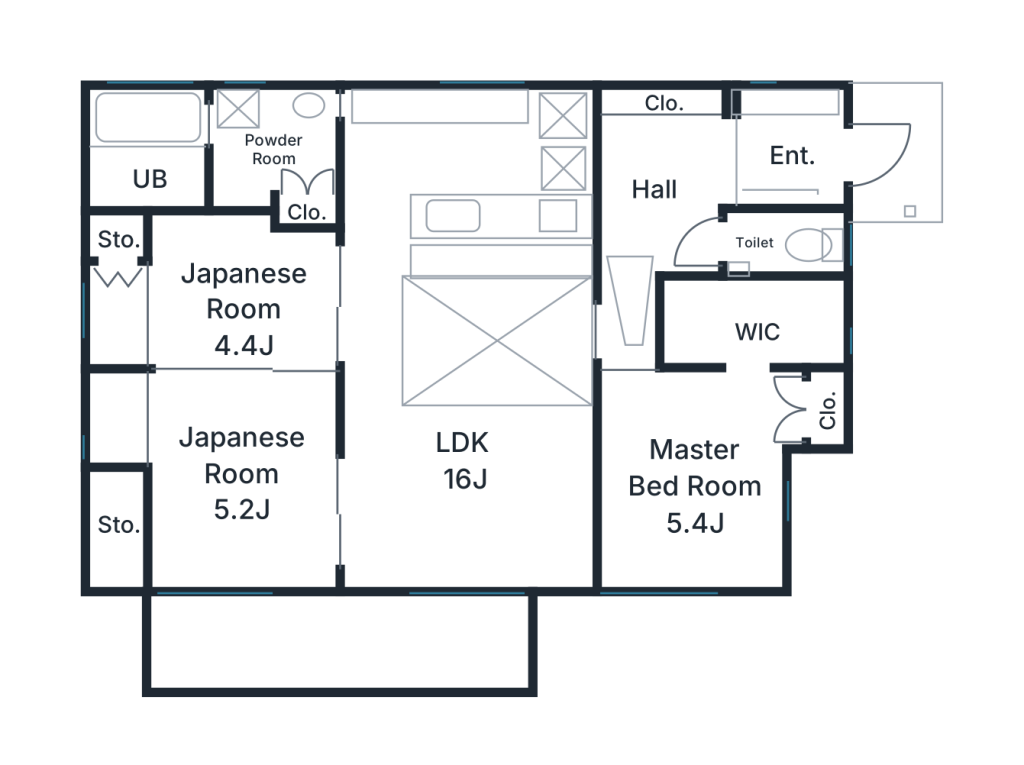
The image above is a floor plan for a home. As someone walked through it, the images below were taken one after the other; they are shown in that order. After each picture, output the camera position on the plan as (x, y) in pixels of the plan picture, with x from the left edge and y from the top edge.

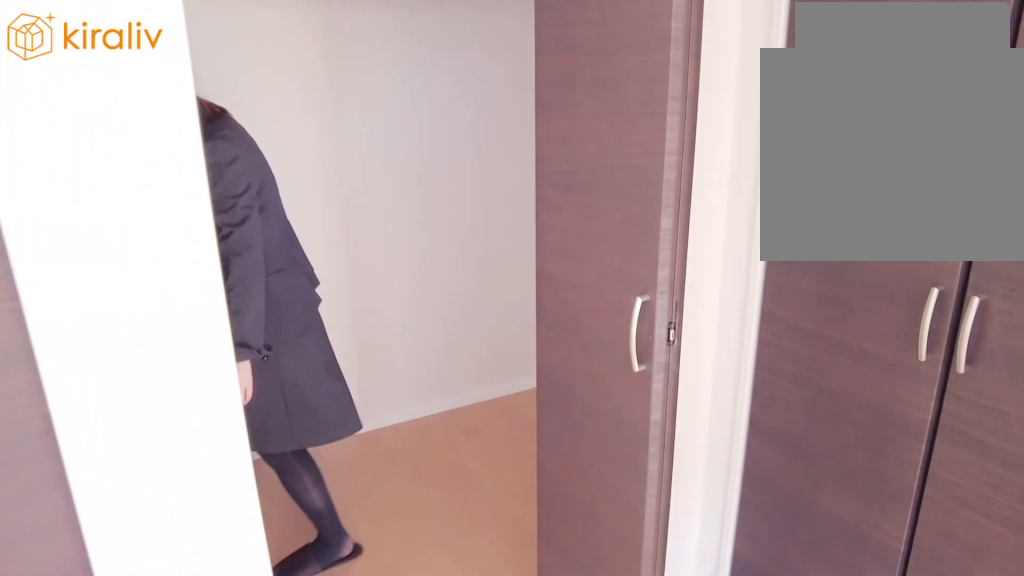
(731, 443)
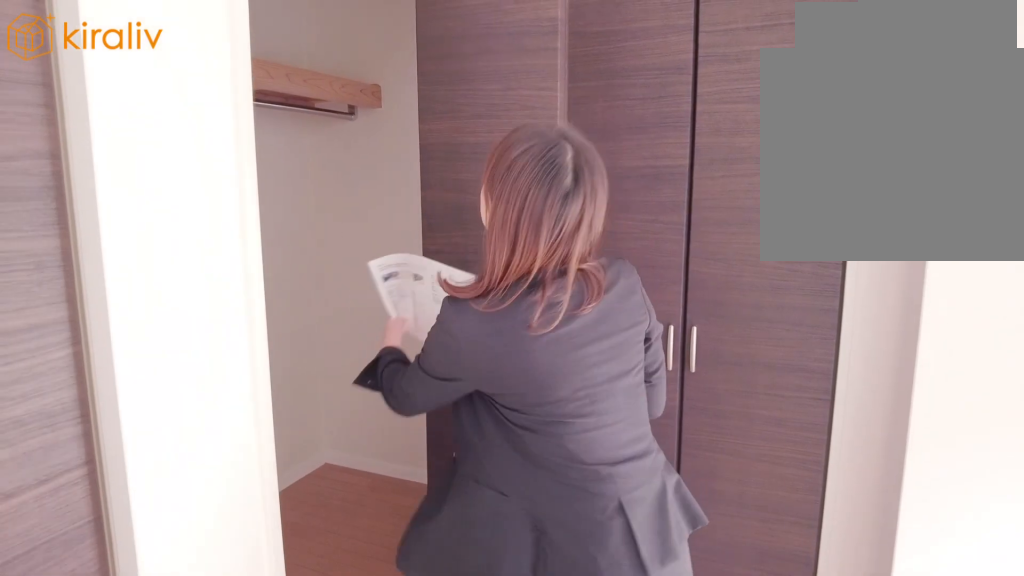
(705, 443)
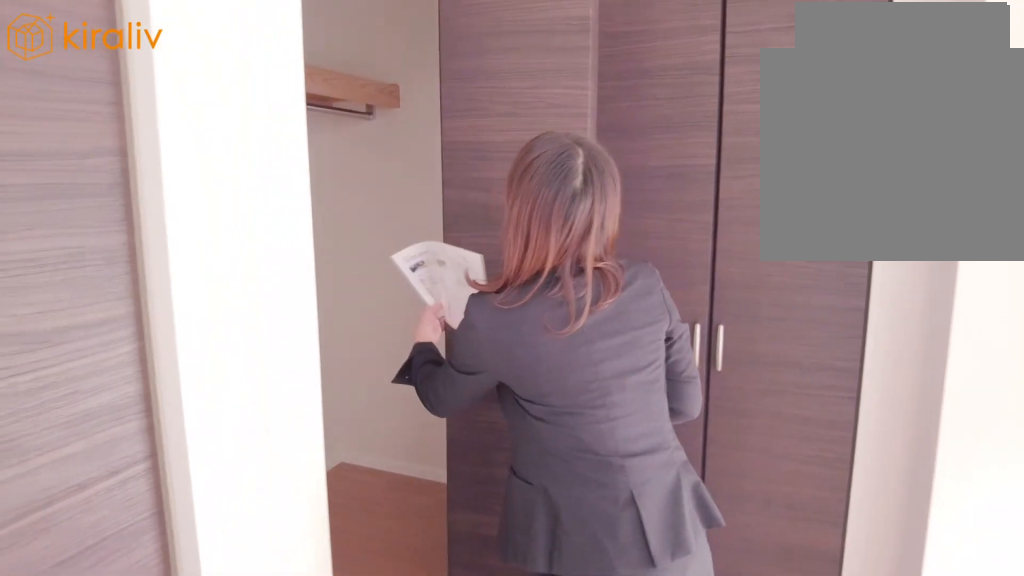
(705, 443)
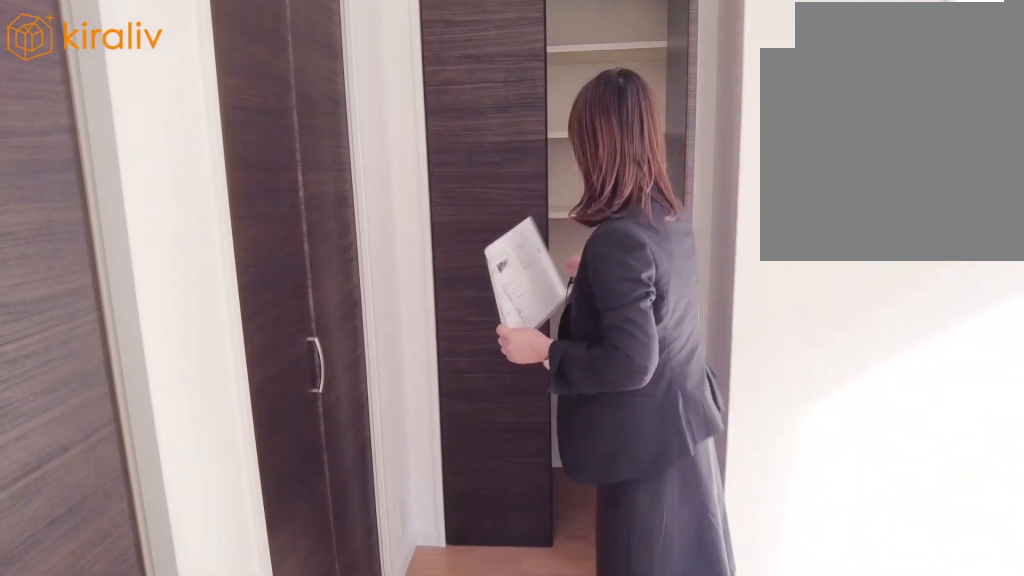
(700, 443)
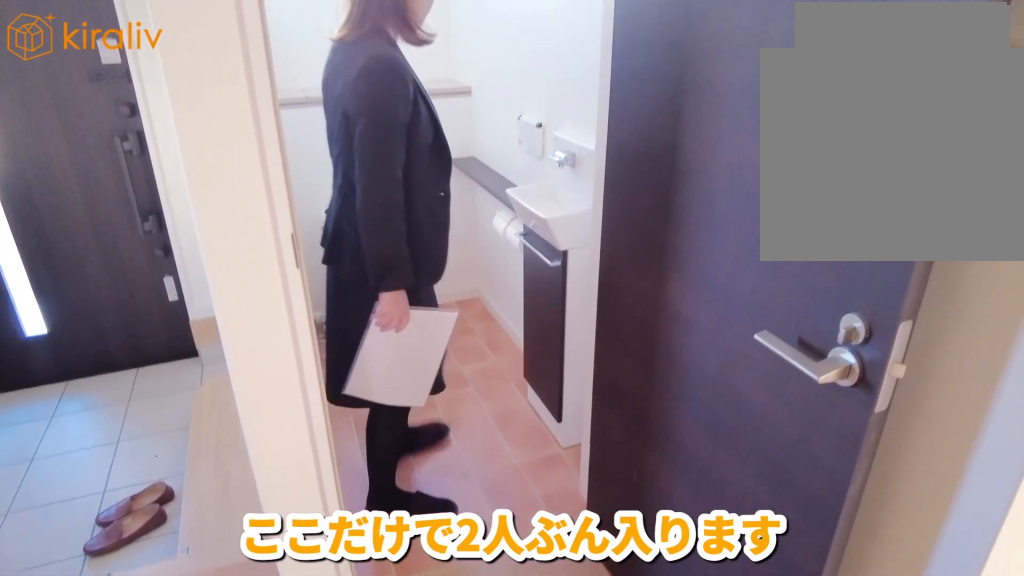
(740, 255)
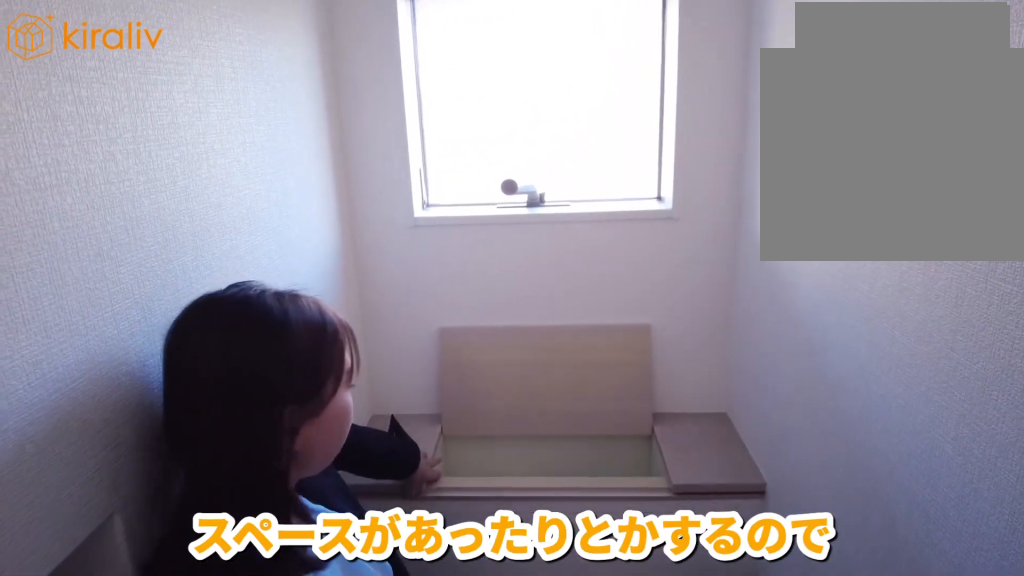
(725, 259)
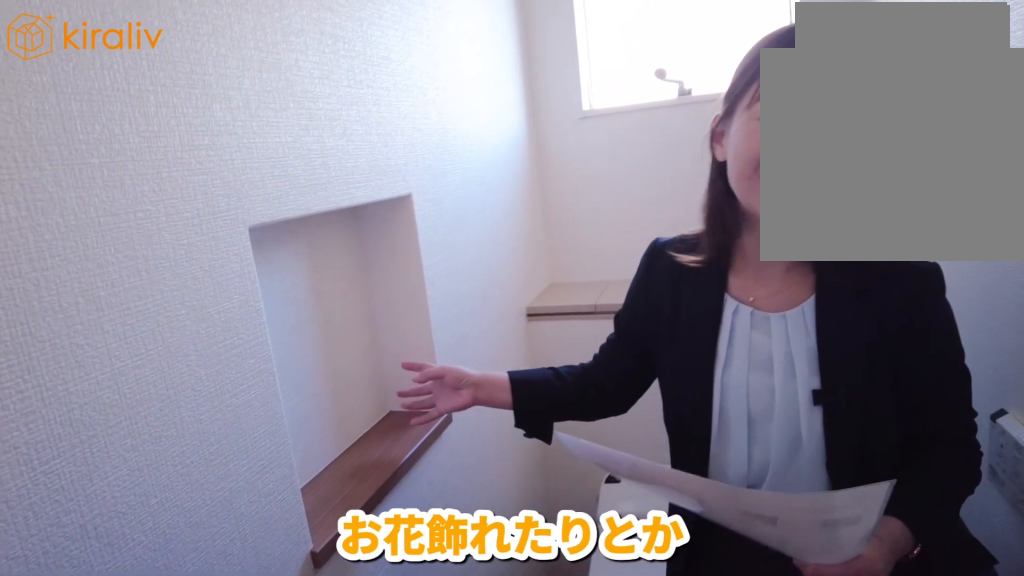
(698, 259)
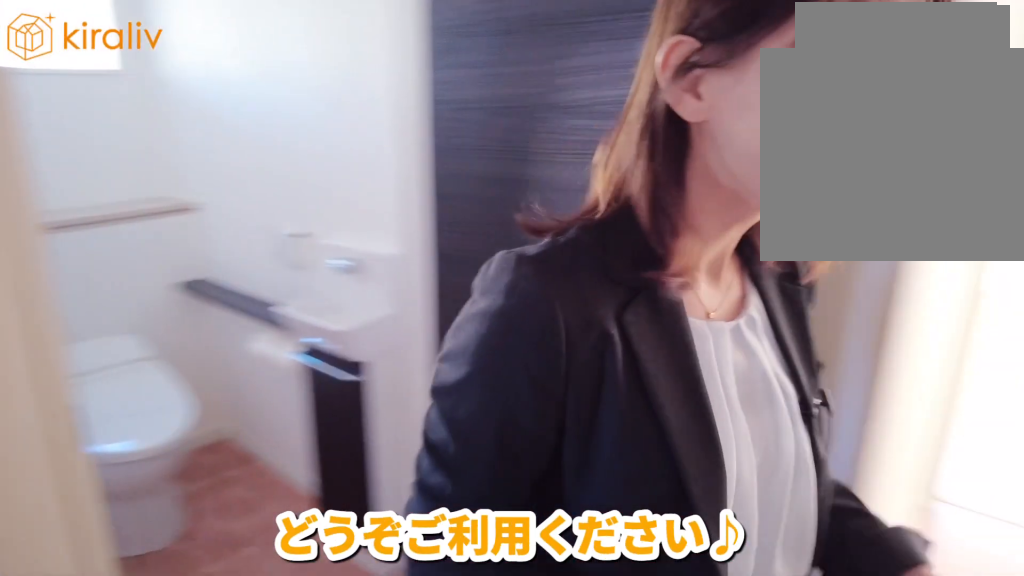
(688, 262)
